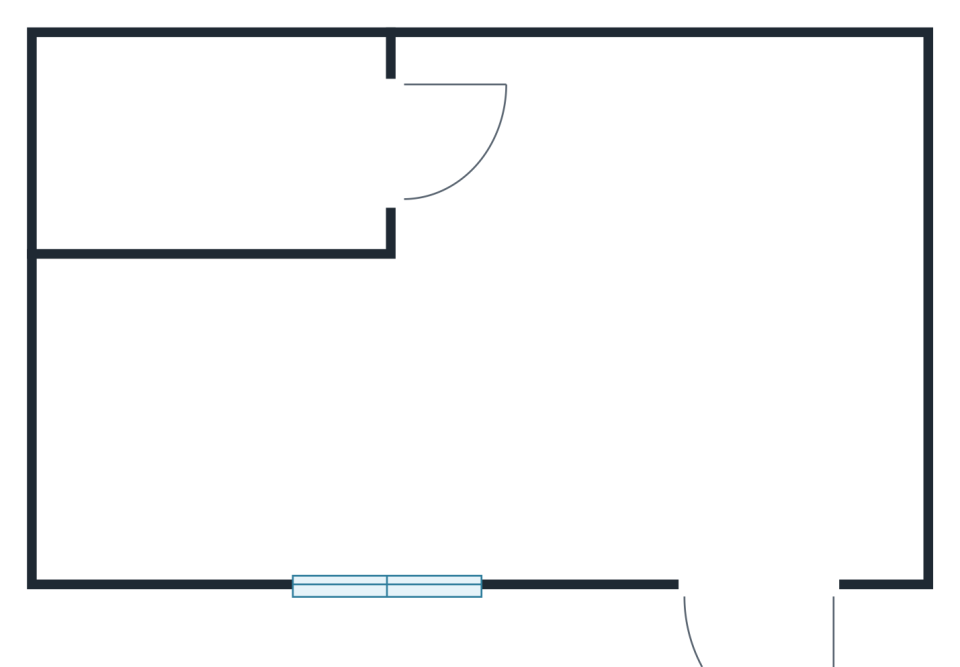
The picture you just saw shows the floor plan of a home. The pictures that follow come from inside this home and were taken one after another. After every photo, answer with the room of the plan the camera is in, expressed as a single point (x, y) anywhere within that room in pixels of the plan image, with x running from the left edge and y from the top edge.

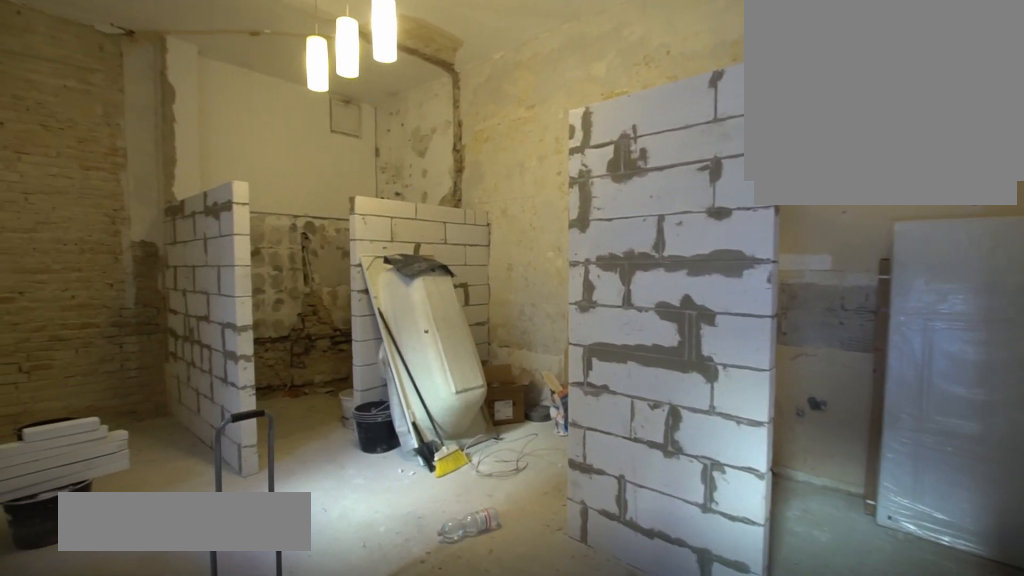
(534, 347)
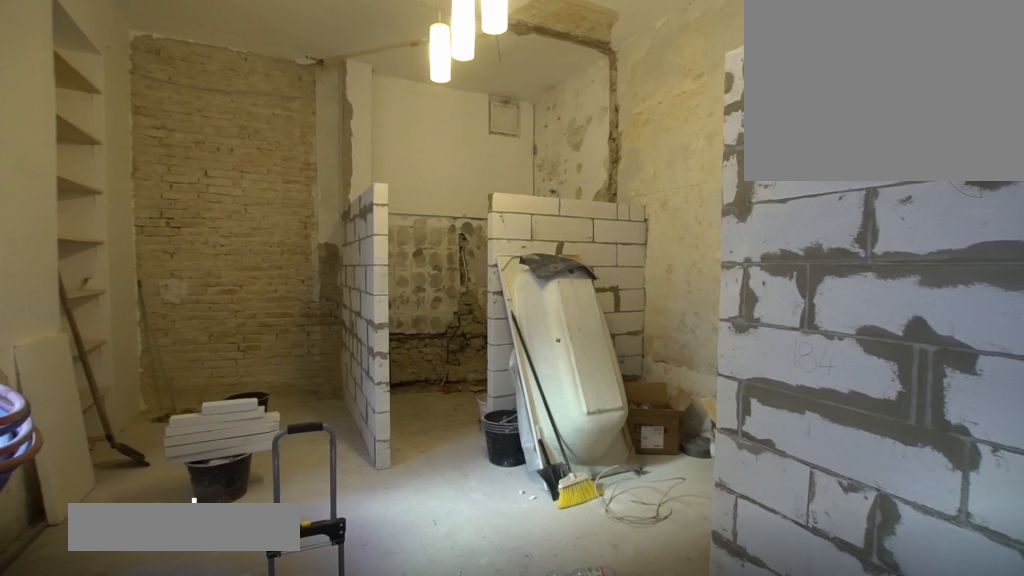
(534, 346)
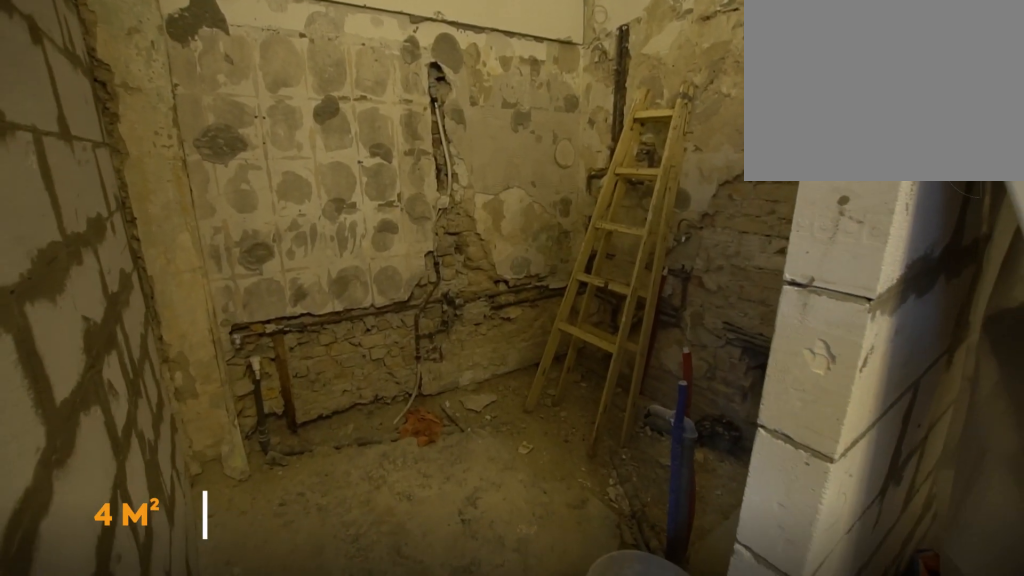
(235, 153)
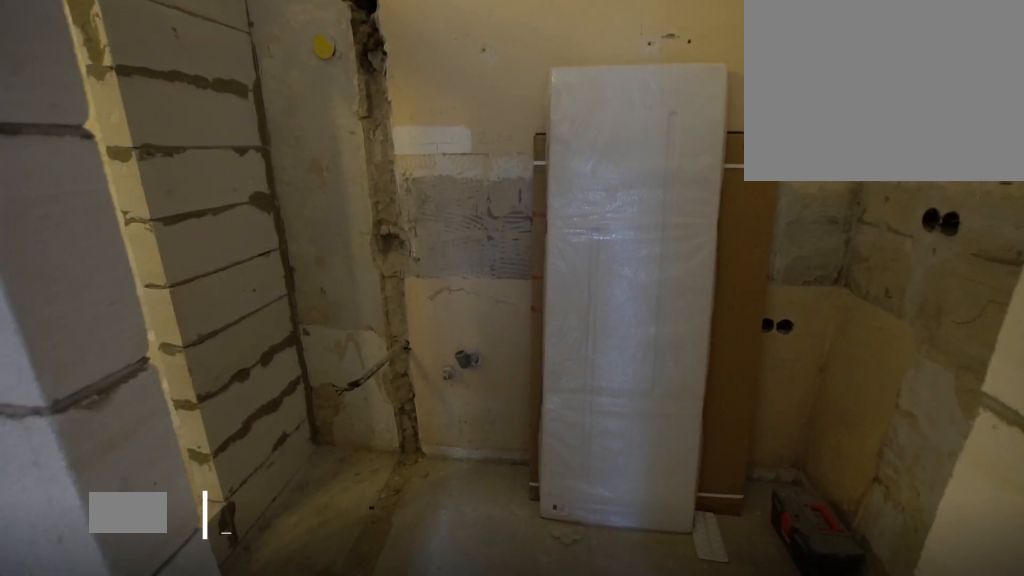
(751, 153)
